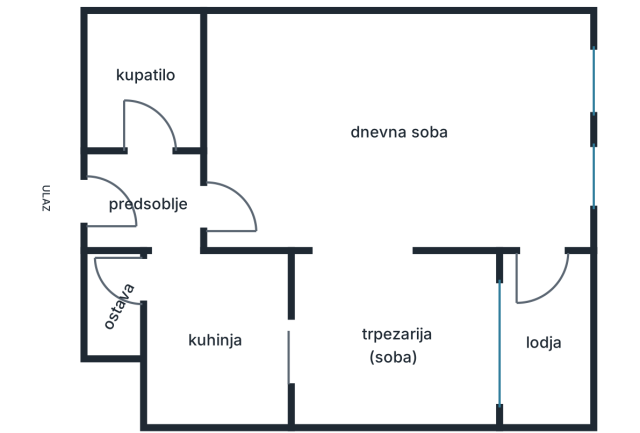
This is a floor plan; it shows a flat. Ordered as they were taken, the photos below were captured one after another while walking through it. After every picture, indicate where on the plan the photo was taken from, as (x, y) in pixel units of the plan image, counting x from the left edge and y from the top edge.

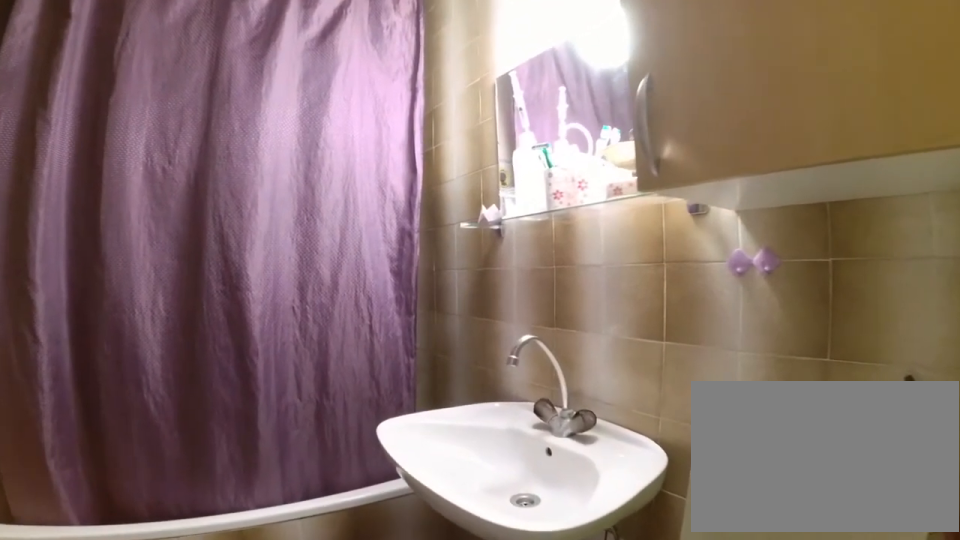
(161, 125)
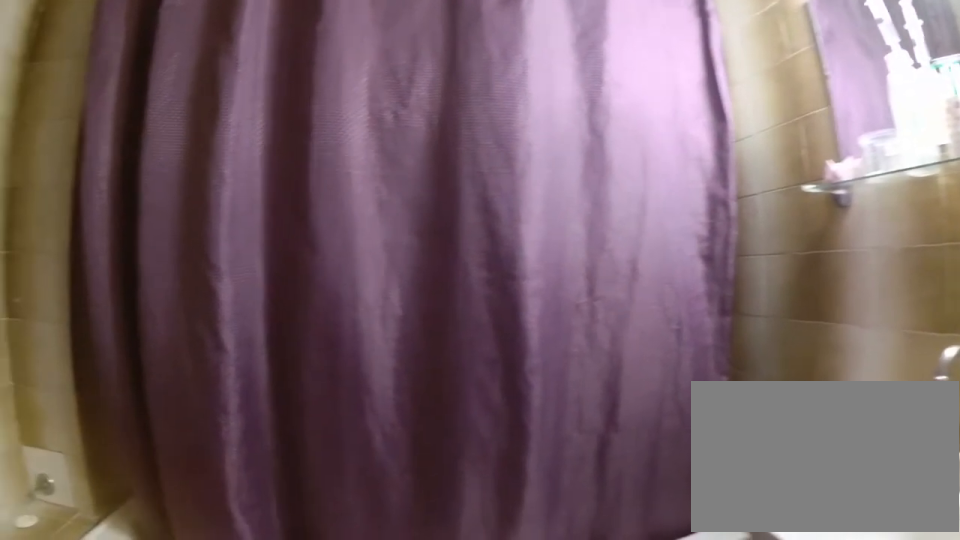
(166, 92)
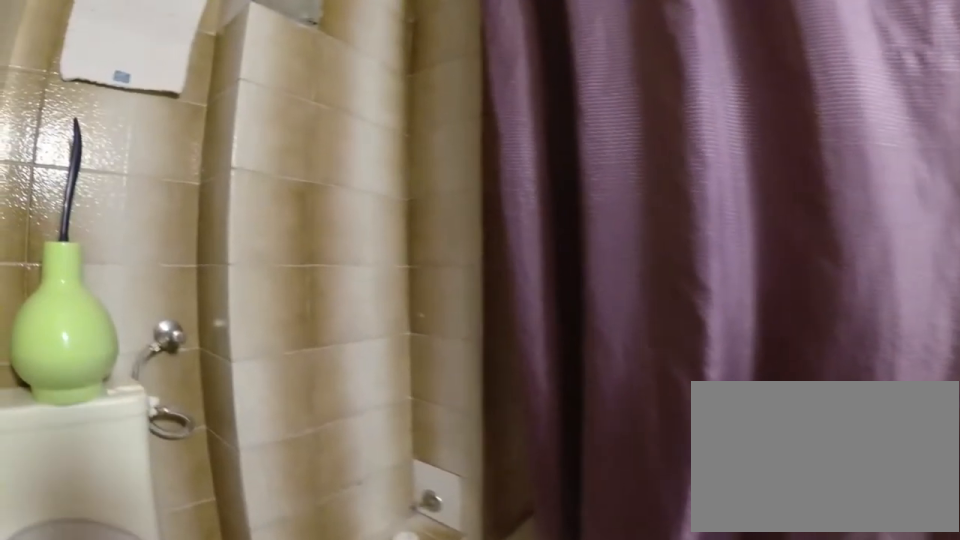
(163, 89)
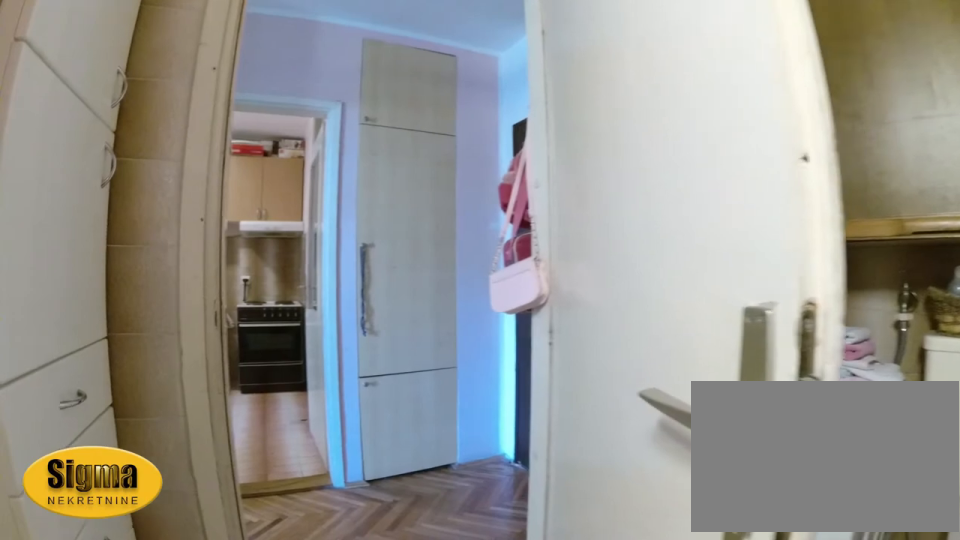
(146, 61)
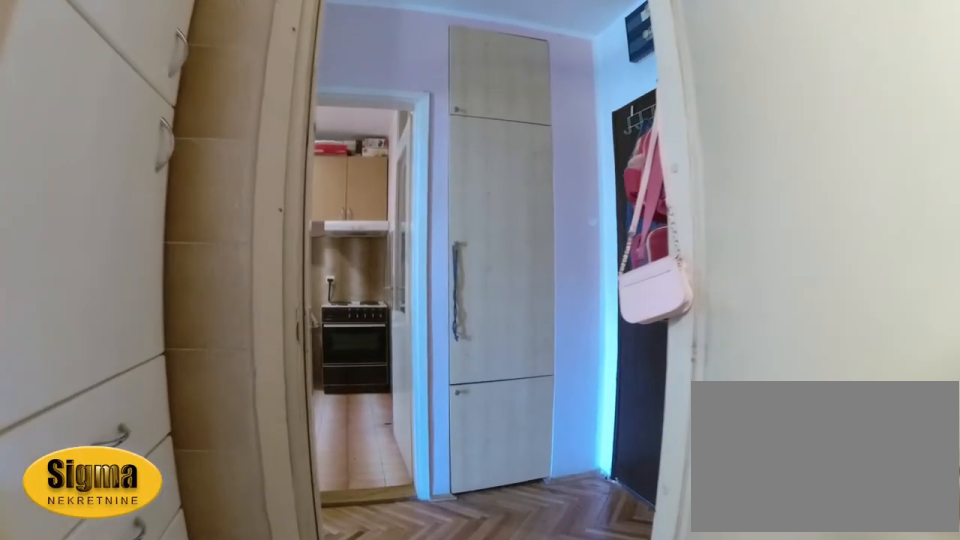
(145, 78)
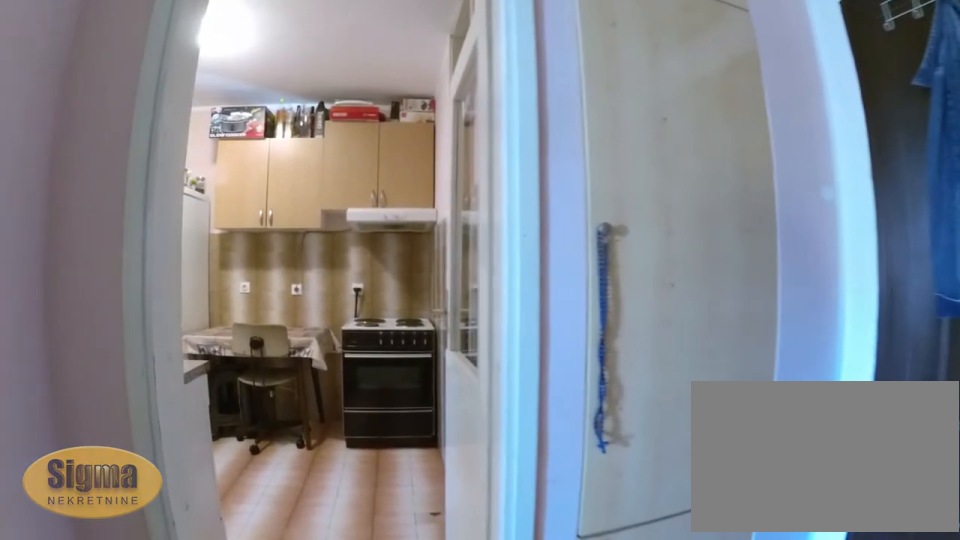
(146, 163)
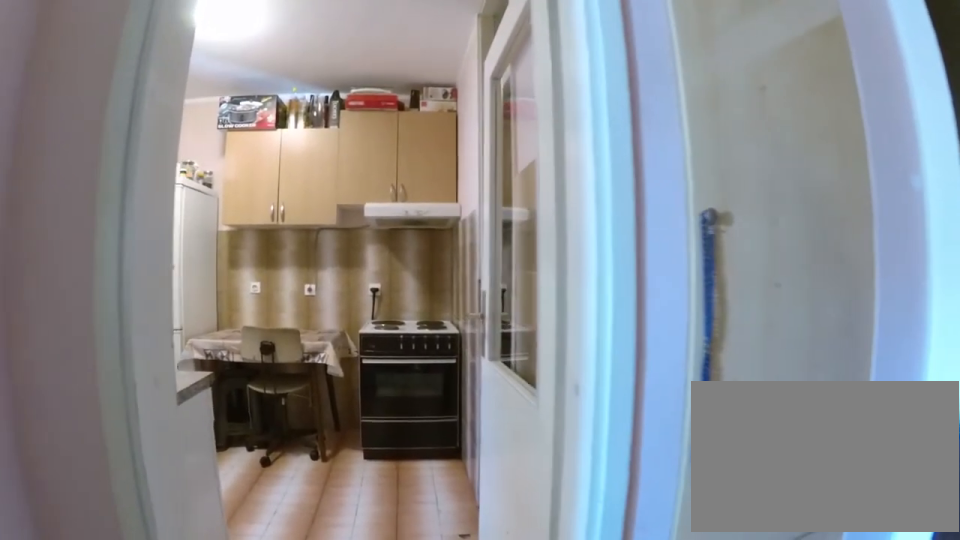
(146, 182)
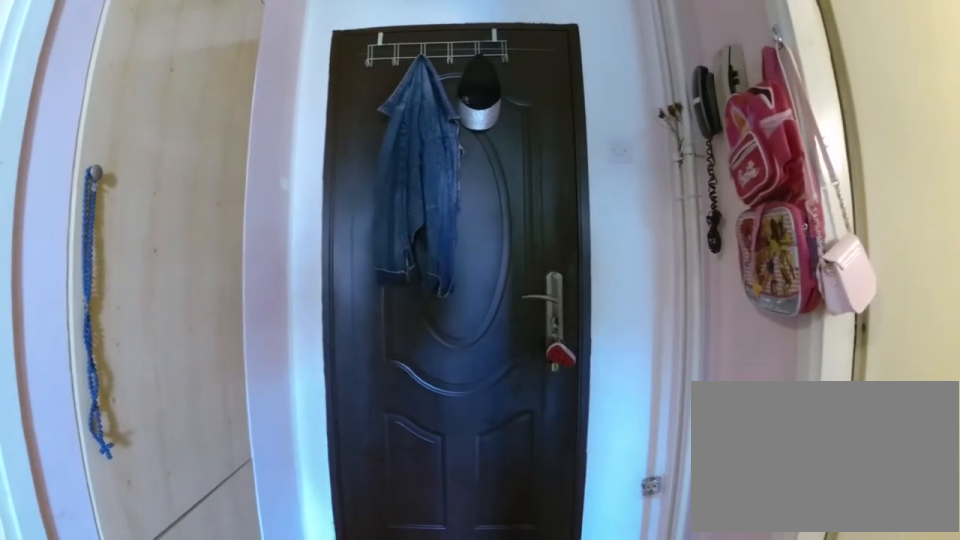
(163, 201)
